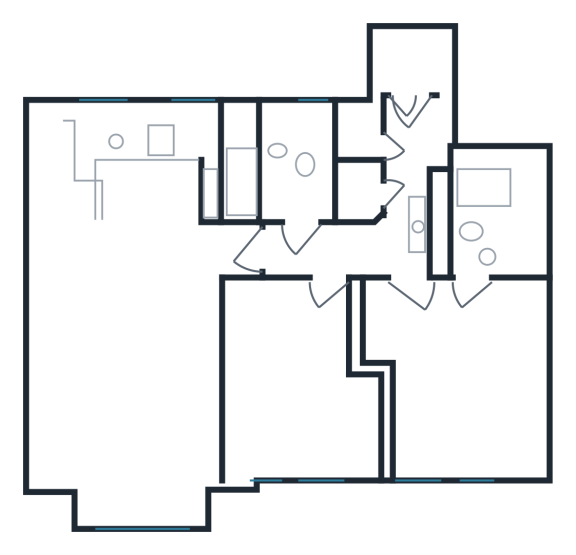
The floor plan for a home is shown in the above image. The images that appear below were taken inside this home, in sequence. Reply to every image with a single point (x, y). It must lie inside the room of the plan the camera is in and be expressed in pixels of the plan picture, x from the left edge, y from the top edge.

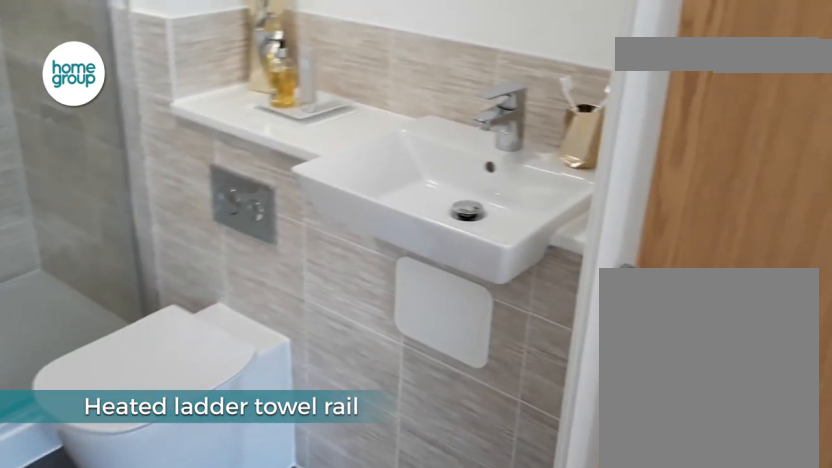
(491, 227)
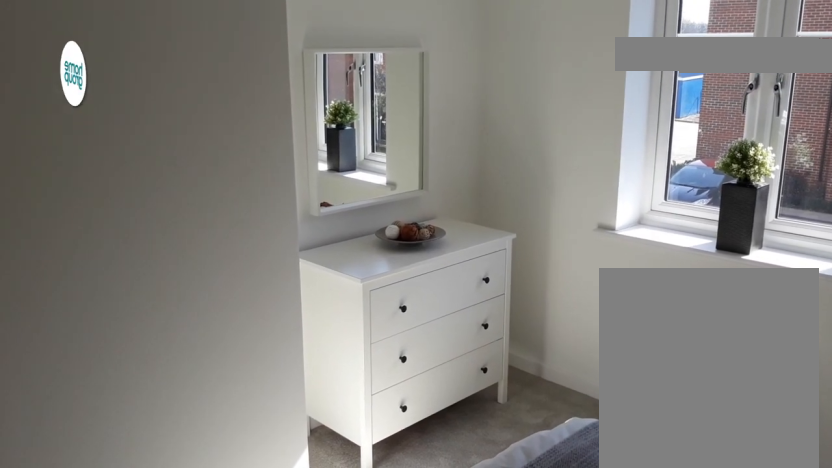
(299, 376)
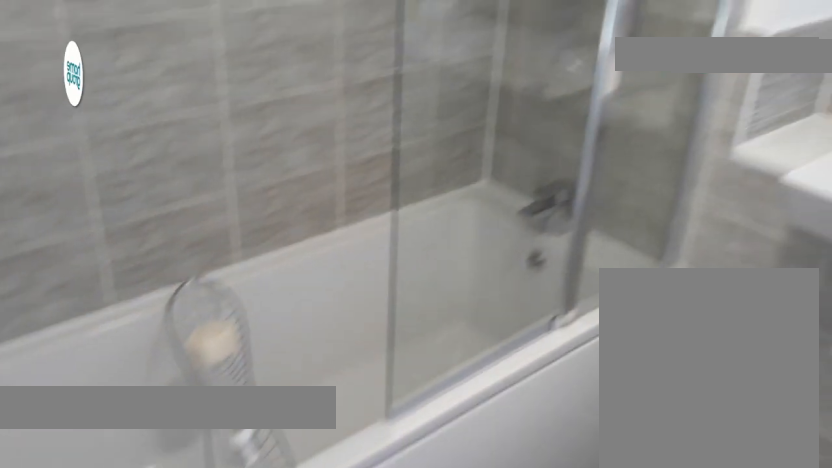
(280, 171)
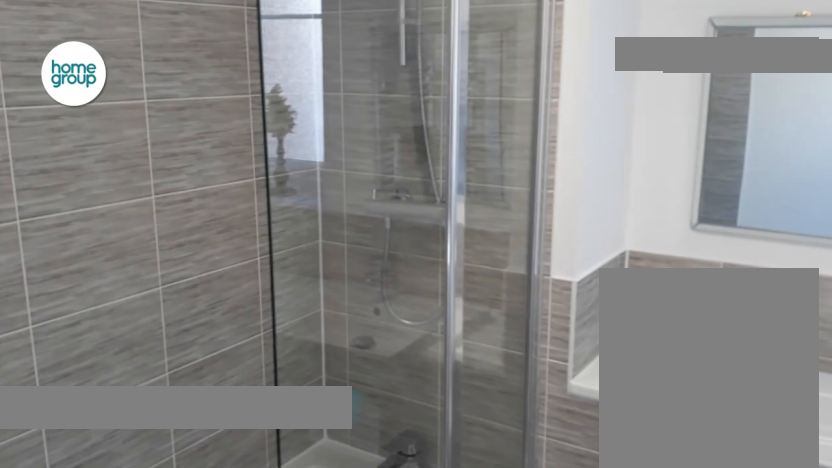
(280, 171)
